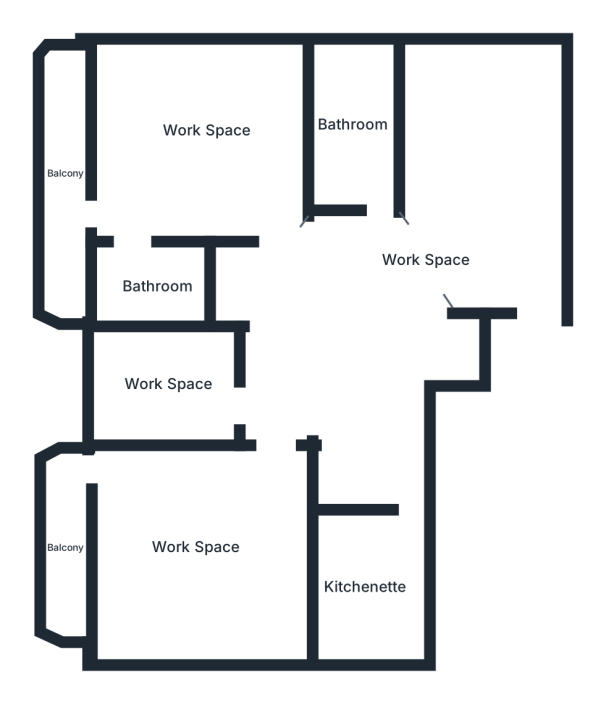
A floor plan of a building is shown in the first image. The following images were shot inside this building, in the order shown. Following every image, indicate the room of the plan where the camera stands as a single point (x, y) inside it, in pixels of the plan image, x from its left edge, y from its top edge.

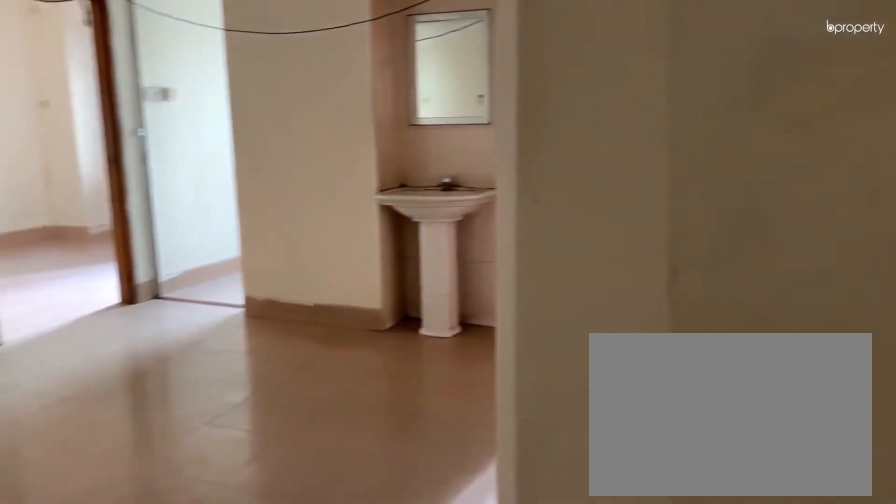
(432, 258)
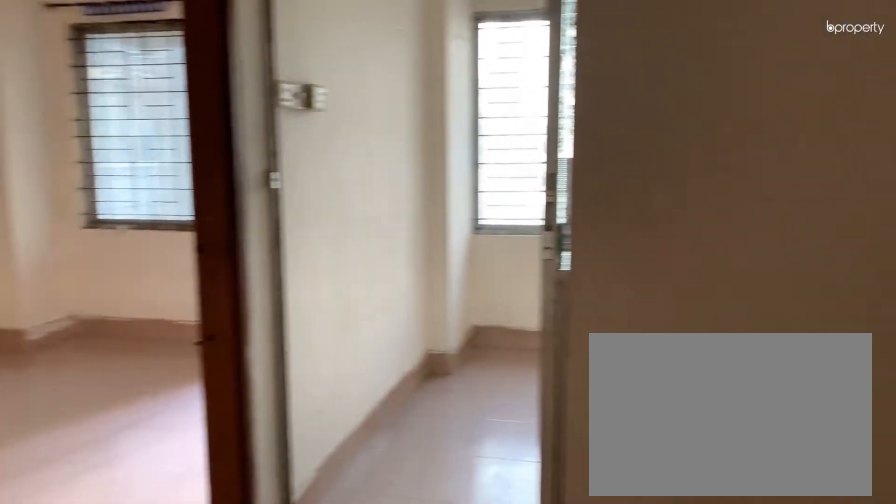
(431, 258)
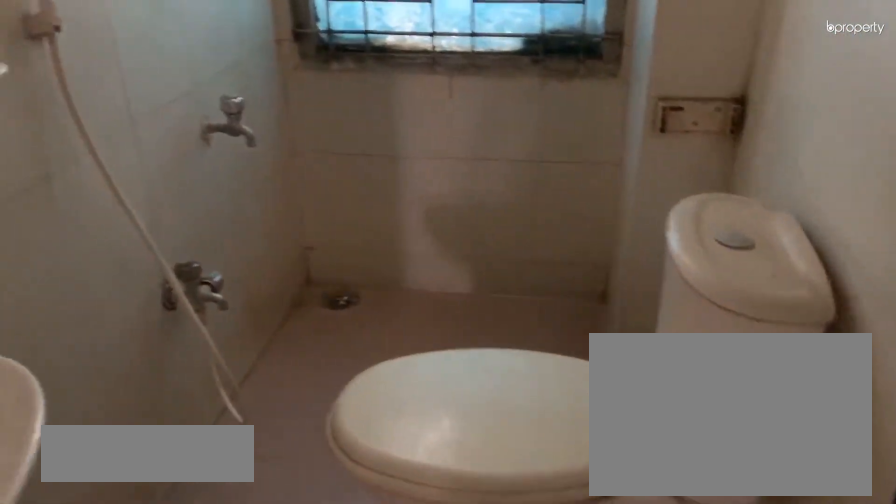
(352, 125)
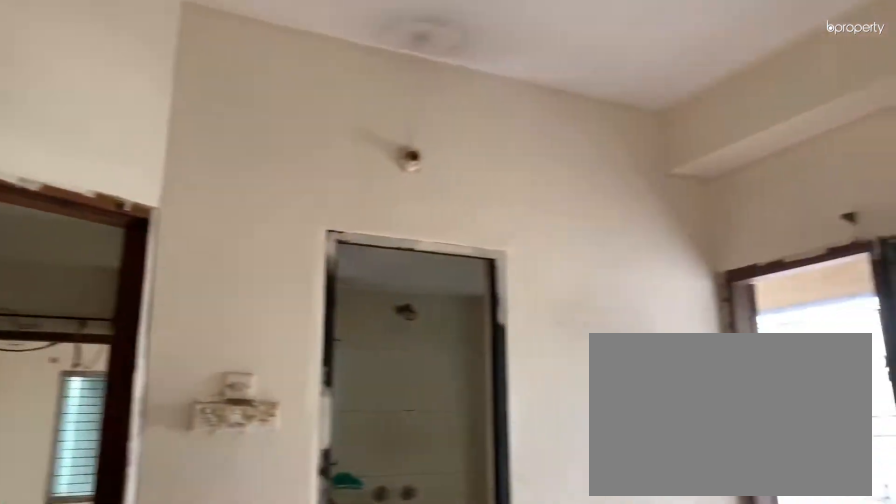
(204, 130)
